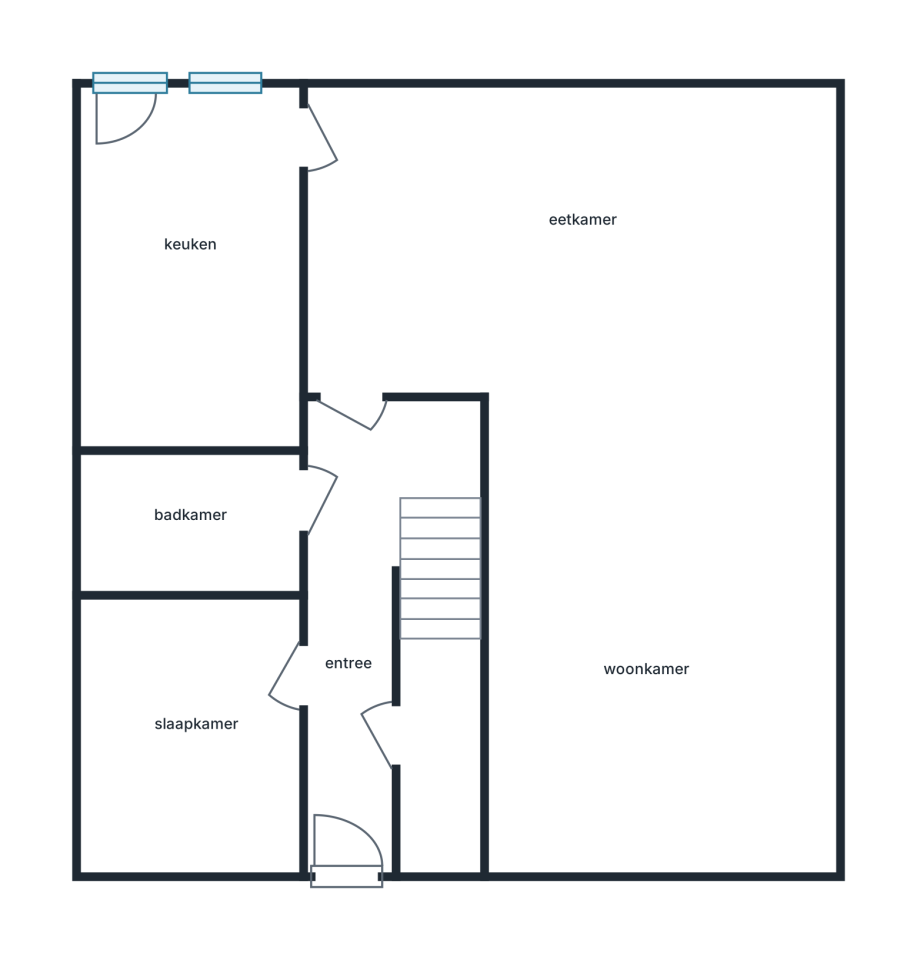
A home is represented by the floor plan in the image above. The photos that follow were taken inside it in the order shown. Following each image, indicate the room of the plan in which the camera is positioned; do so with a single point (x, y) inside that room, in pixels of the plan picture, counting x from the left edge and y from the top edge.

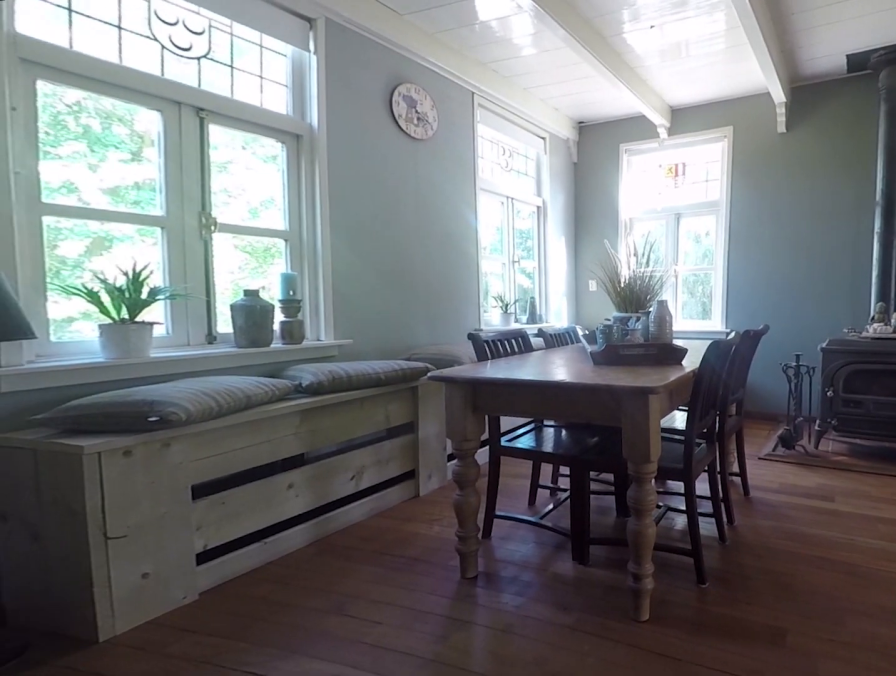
(820, 178)
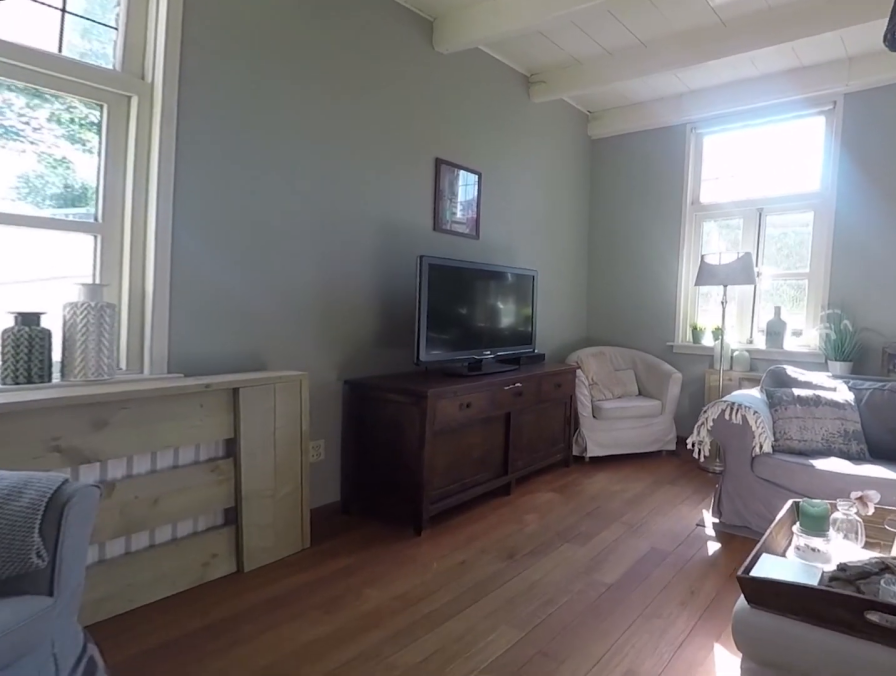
(820, 183)
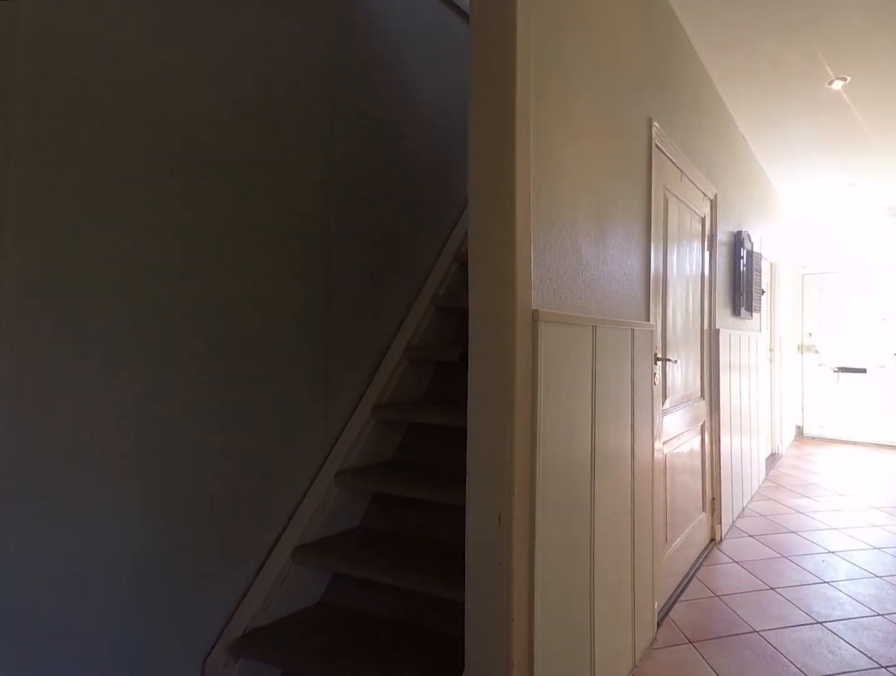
(365, 603)
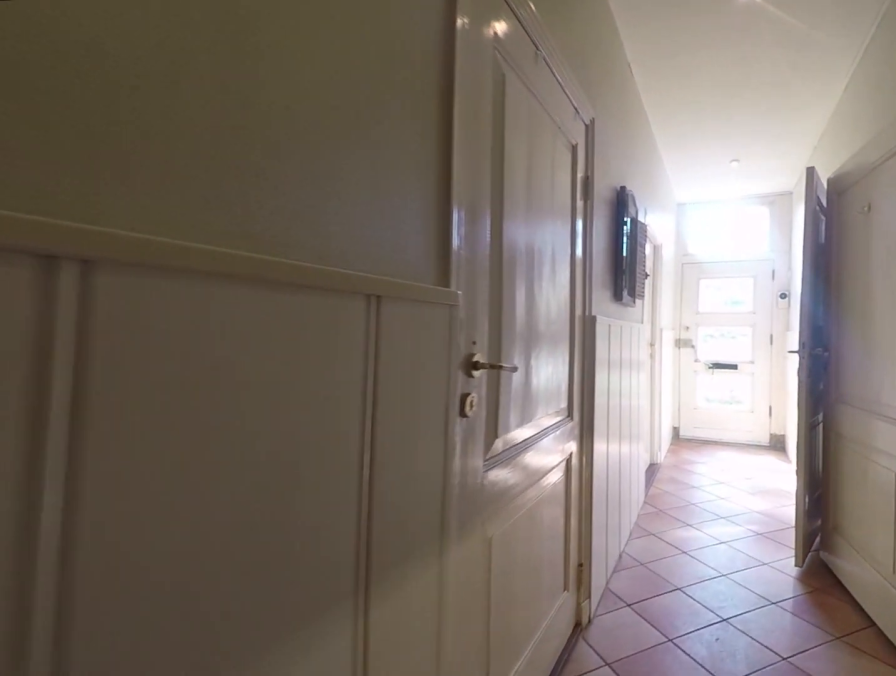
(365, 603)
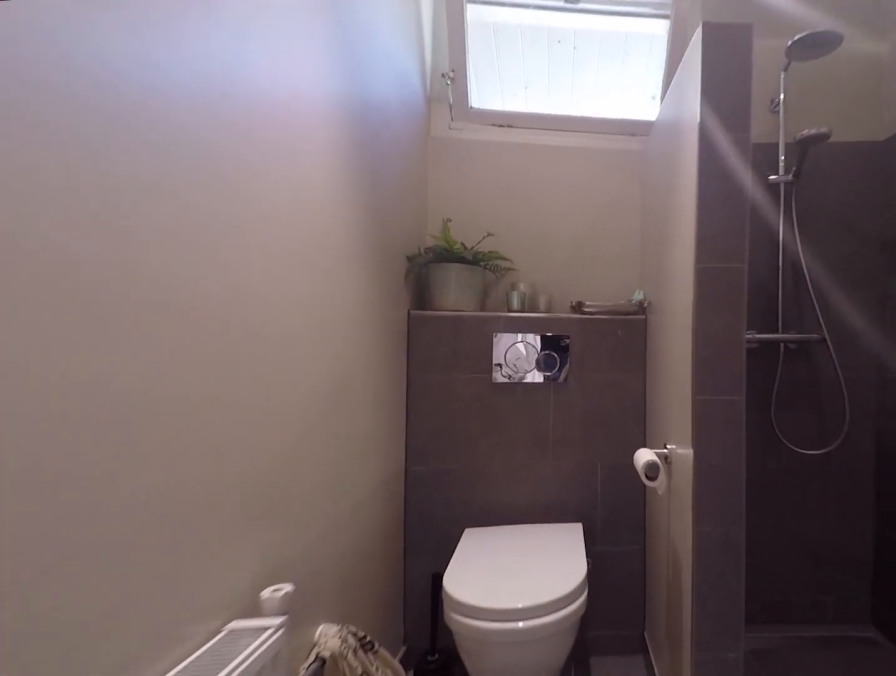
(192, 523)
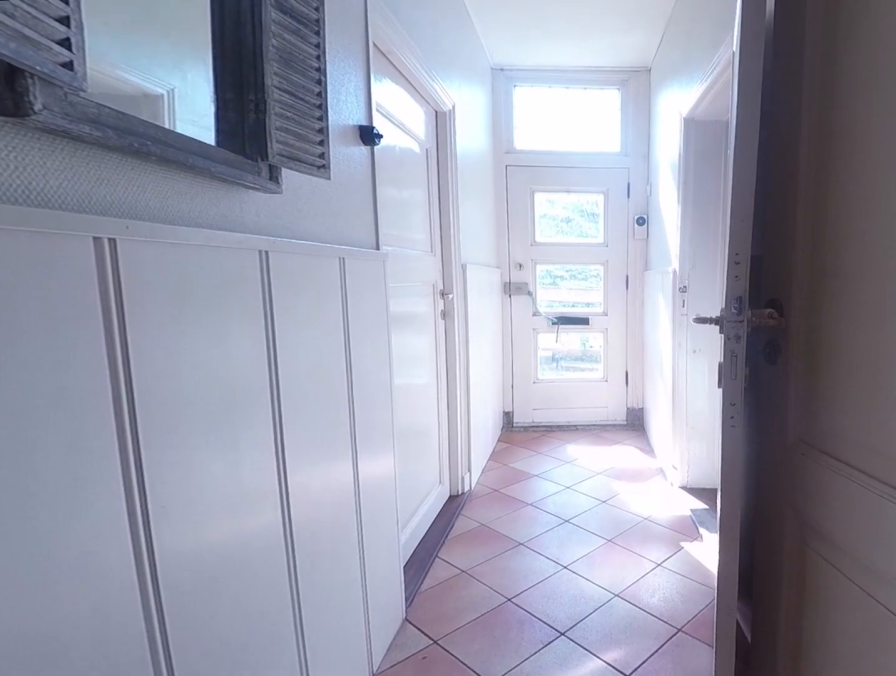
(364, 604)
